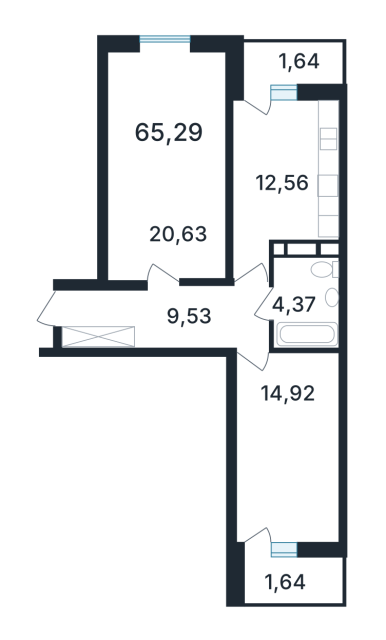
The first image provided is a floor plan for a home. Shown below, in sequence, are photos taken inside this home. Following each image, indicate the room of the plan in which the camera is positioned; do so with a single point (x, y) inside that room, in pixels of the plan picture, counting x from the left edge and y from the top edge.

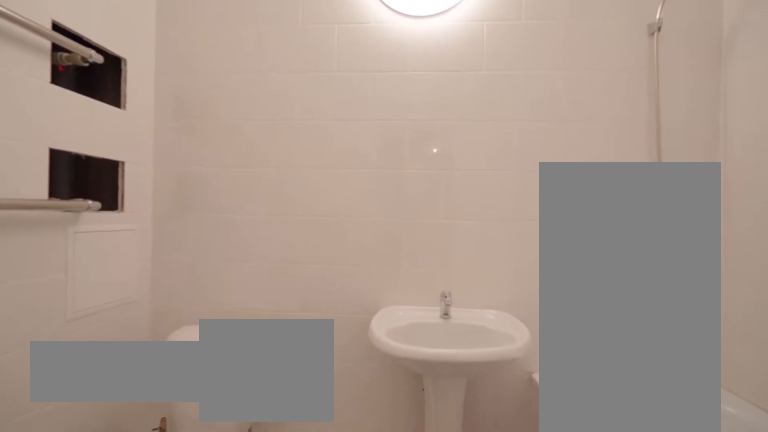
(307, 302)
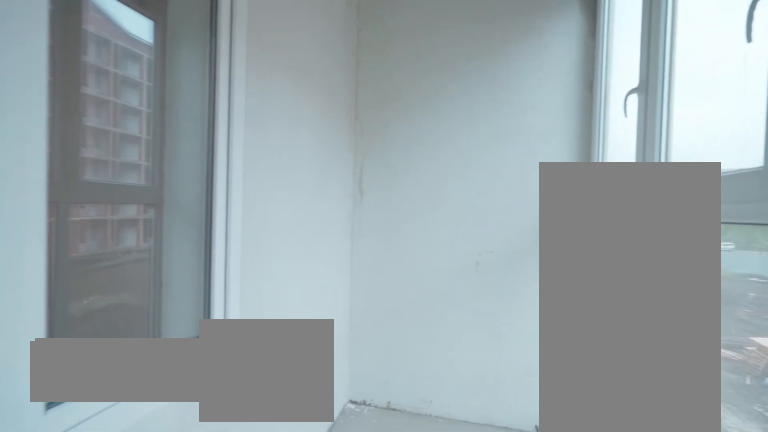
(292, 580)
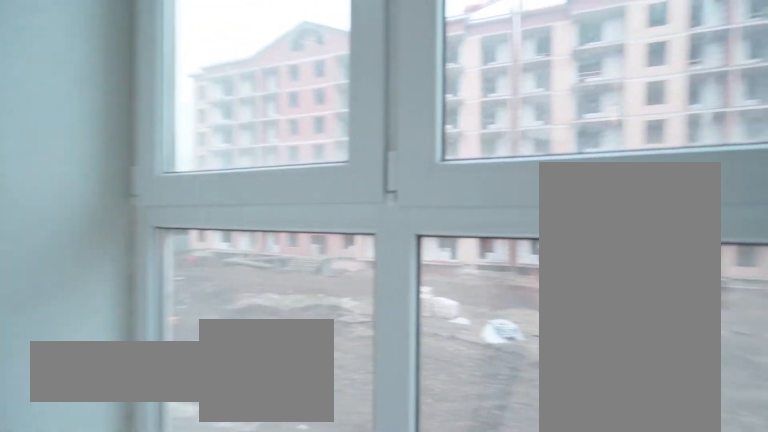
(292, 580)
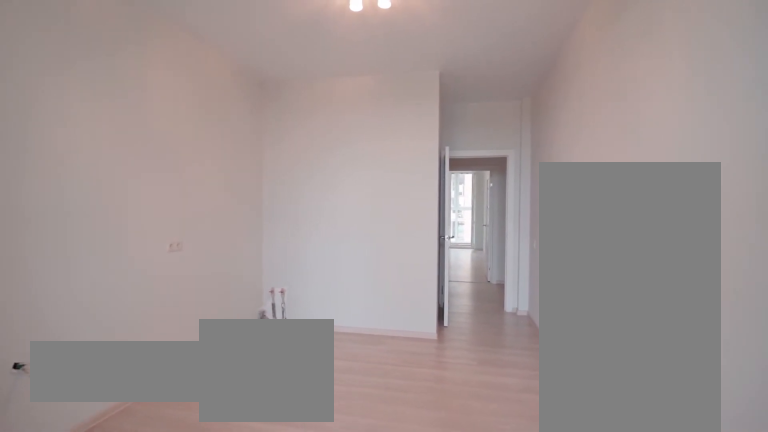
(281, 178)
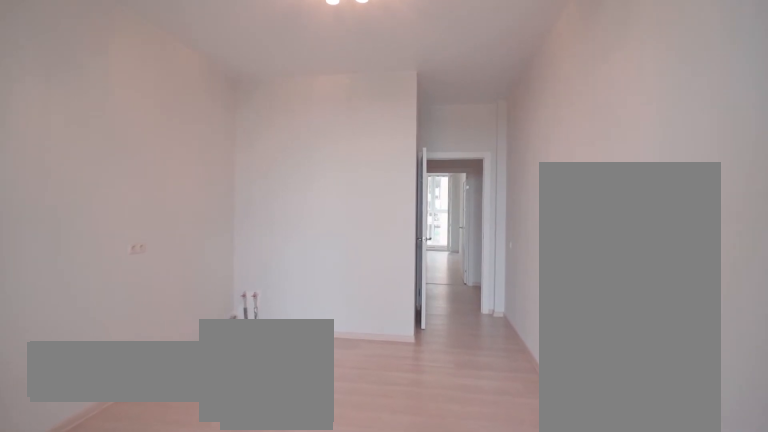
(281, 178)
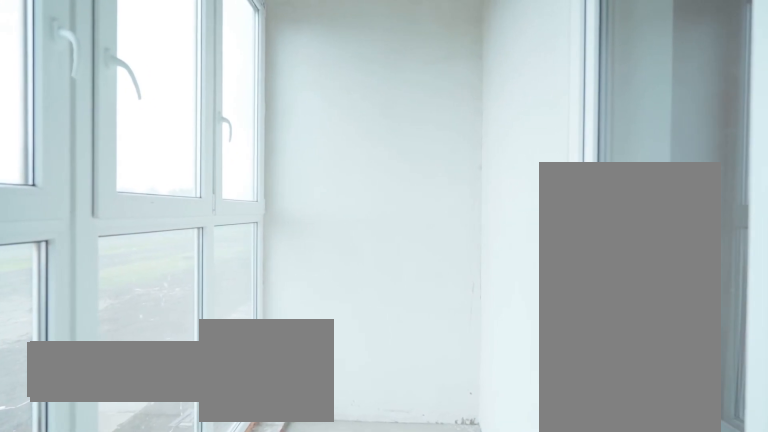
(292, 61)
